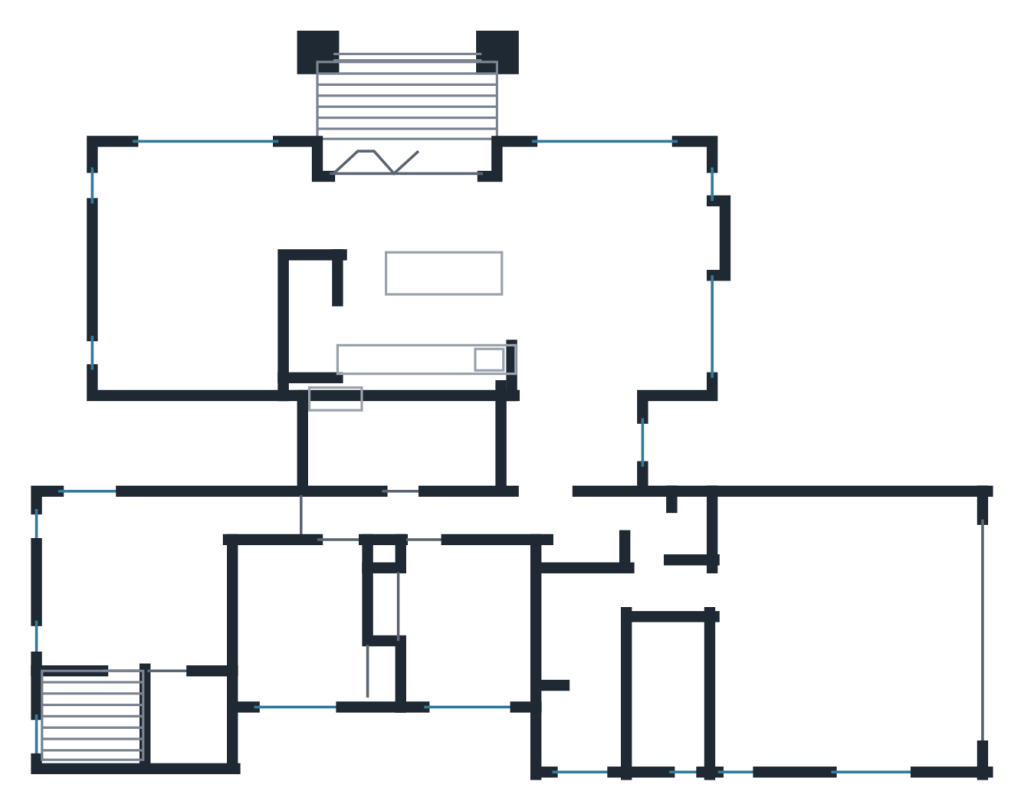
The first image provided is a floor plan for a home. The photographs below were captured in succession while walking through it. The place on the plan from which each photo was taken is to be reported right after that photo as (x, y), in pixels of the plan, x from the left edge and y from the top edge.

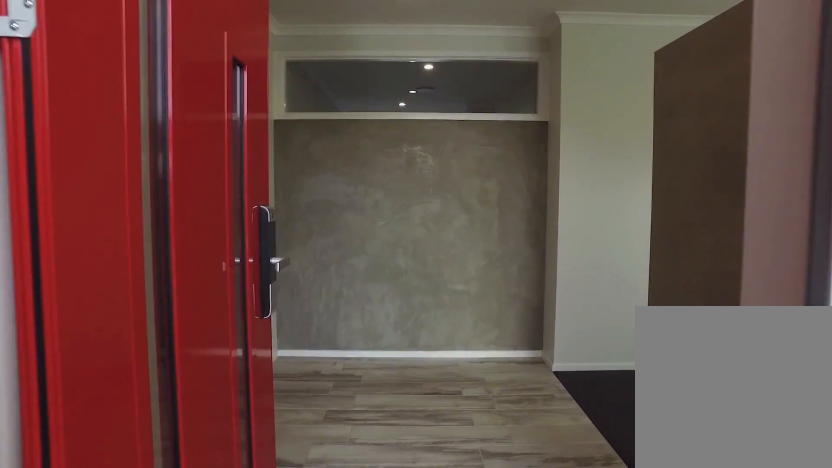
(640, 435)
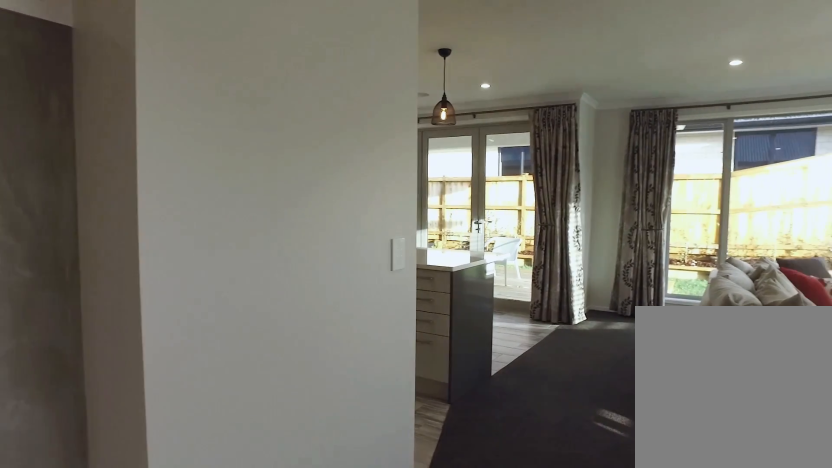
(562, 403)
